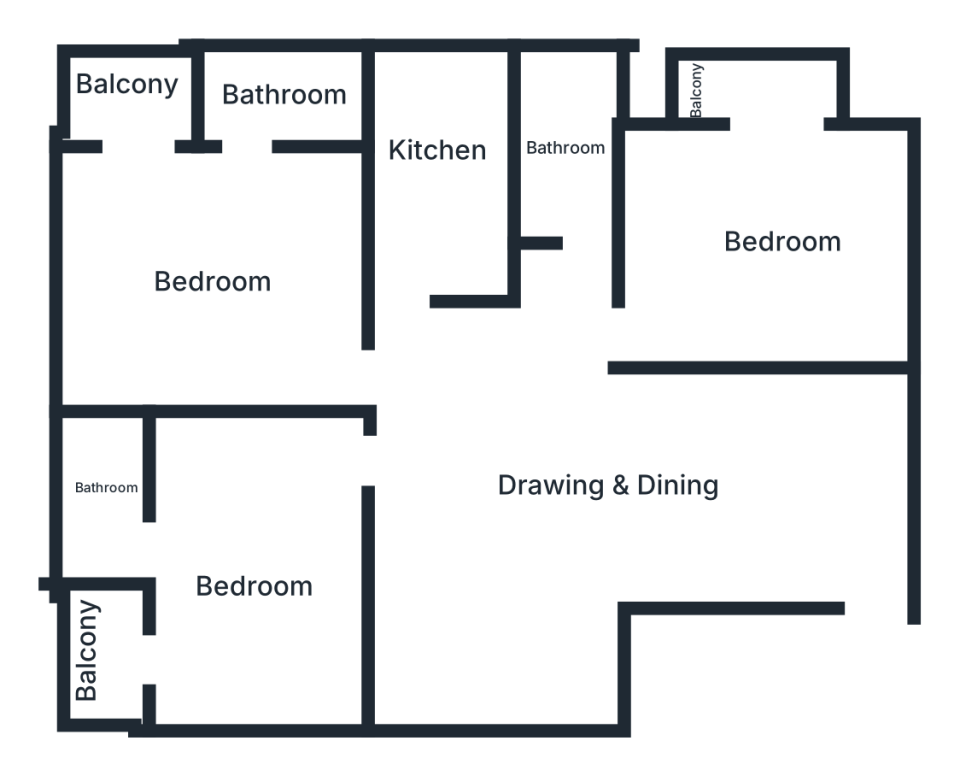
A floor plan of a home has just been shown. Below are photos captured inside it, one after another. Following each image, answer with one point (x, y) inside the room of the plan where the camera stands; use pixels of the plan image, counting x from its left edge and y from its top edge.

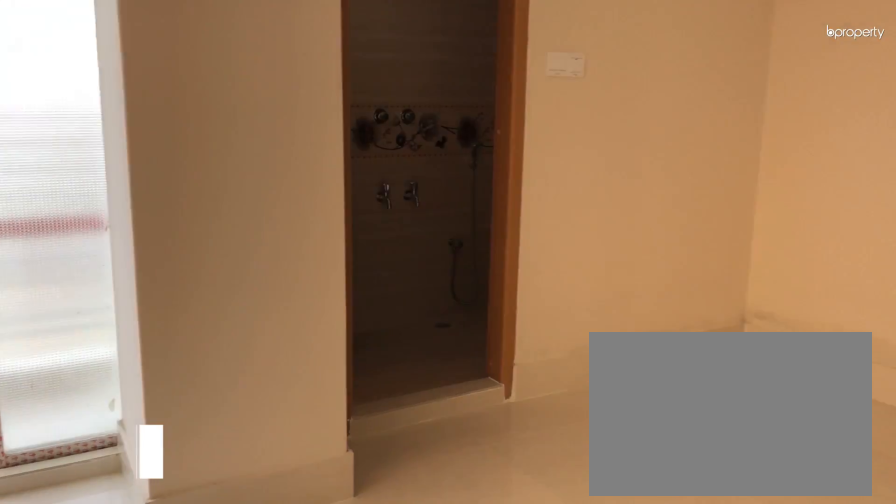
(201, 260)
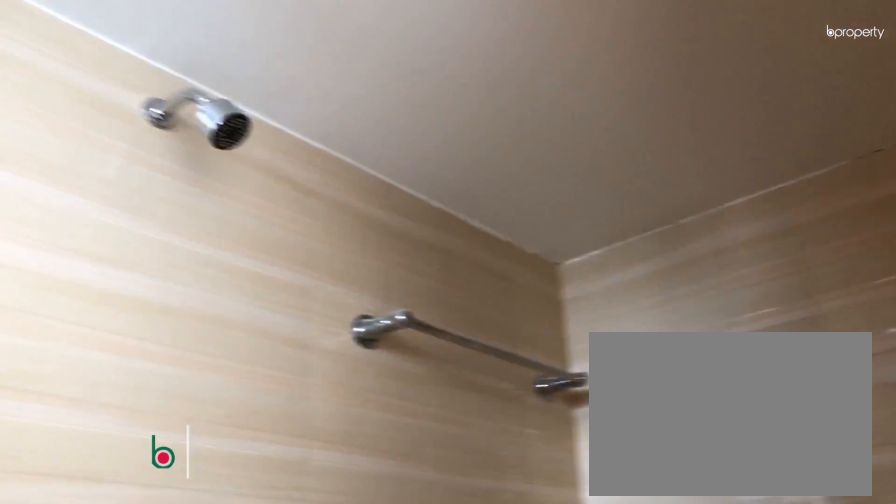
(291, 99)
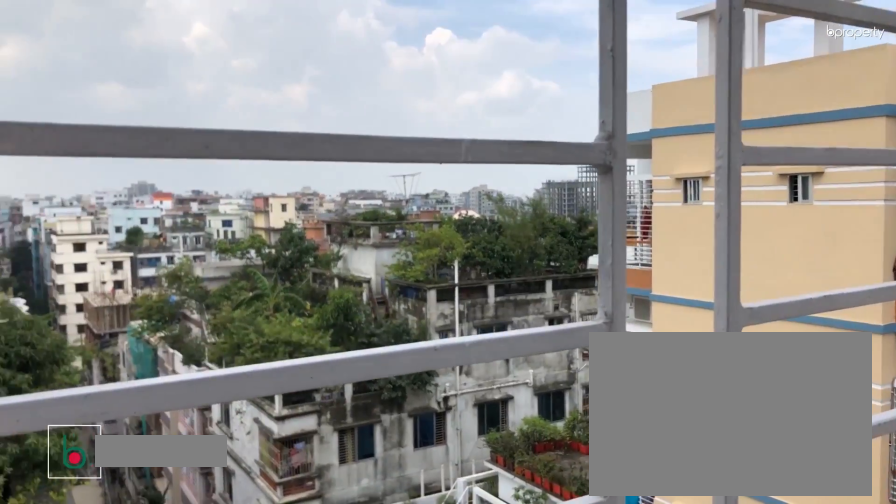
(123, 97)
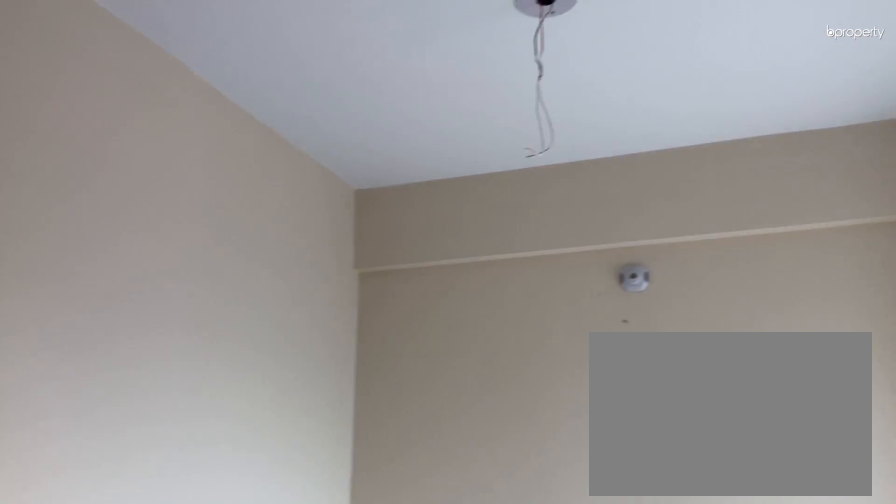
(257, 568)
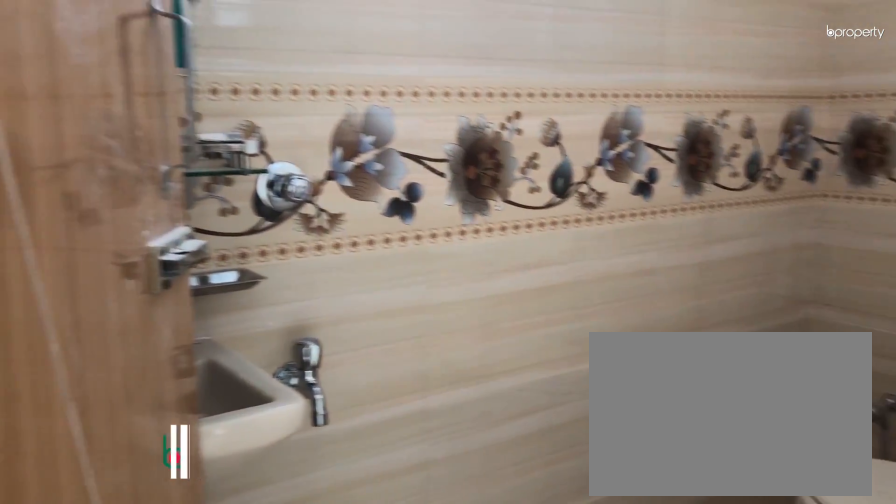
(100, 493)
